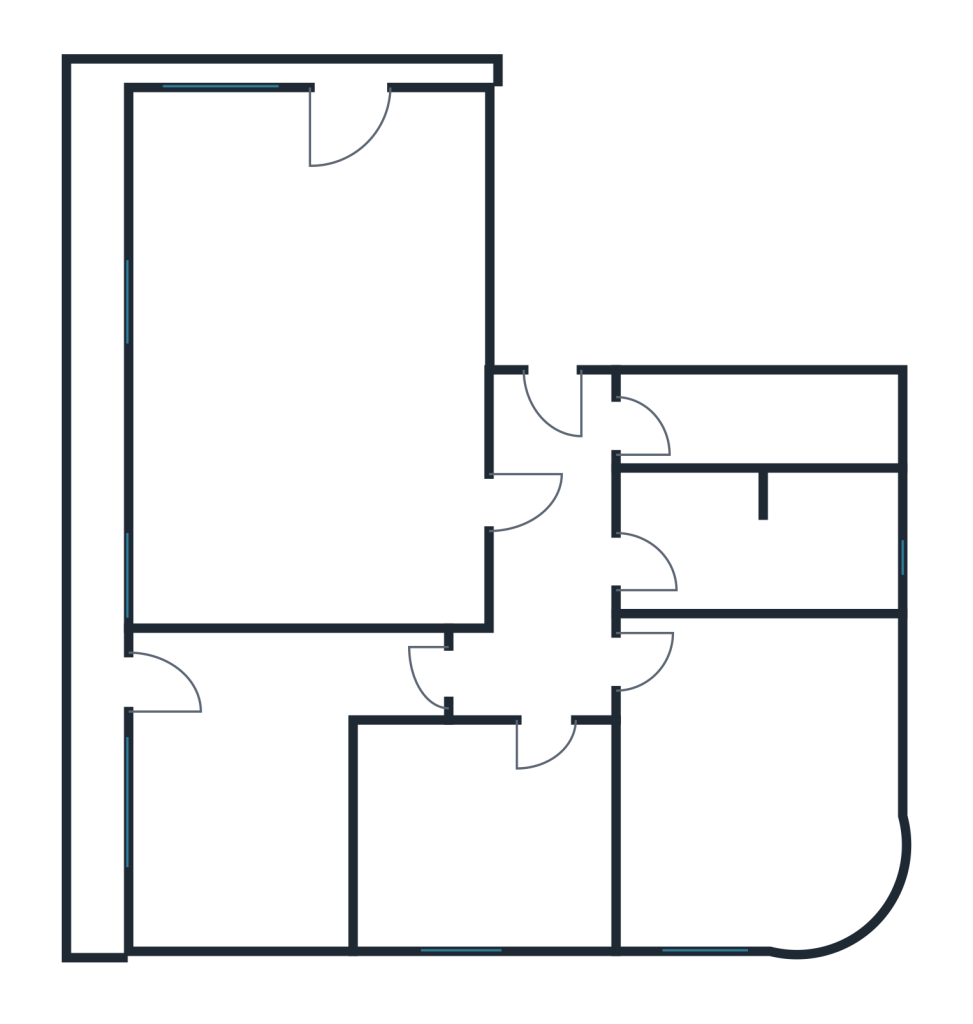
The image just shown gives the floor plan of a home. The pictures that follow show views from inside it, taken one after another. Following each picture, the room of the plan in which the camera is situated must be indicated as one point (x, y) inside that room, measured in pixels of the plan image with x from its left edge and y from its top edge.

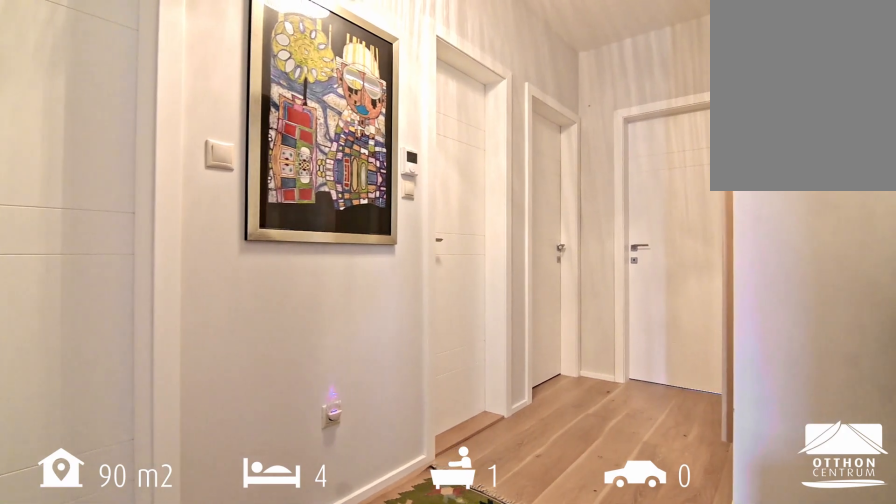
(563, 560)
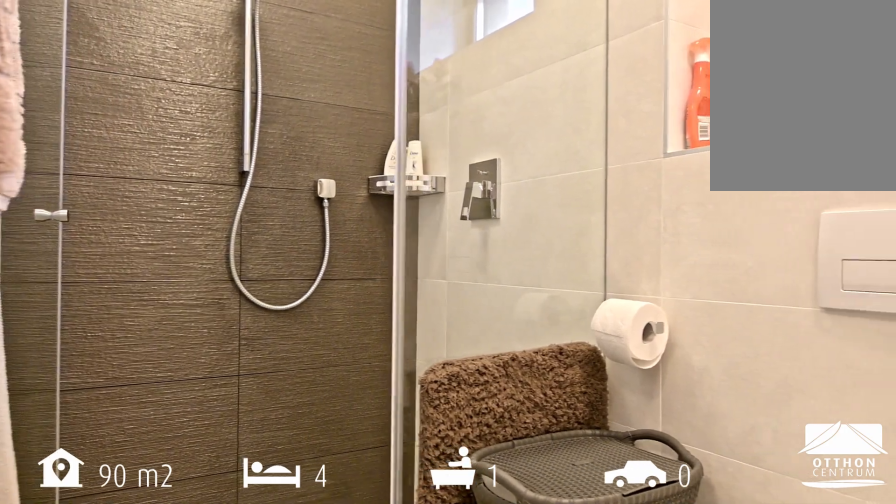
(759, 560)
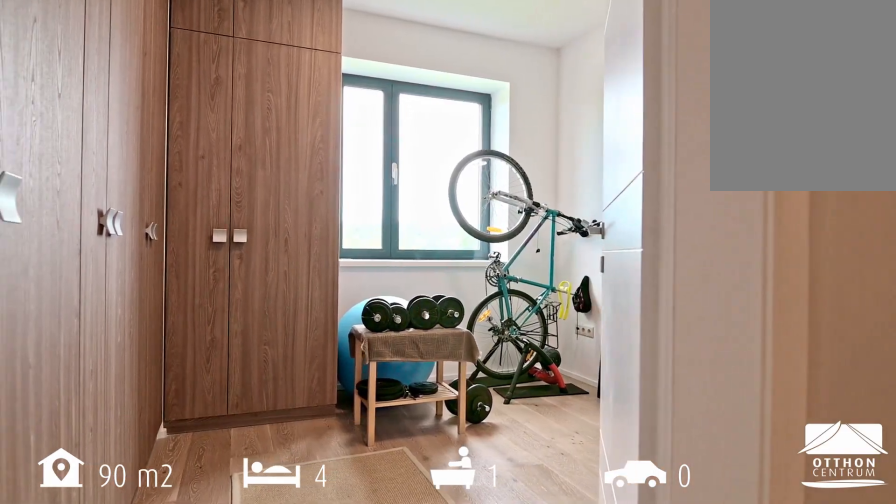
(479, 848)
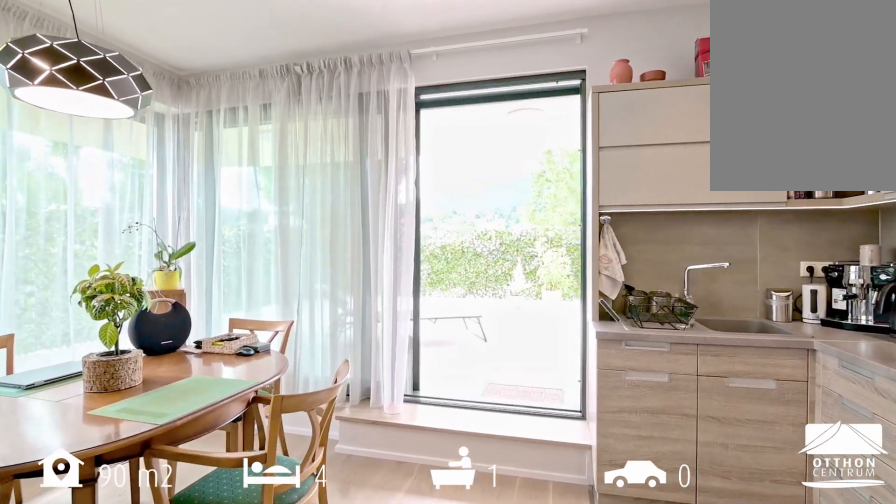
(298, 257)
